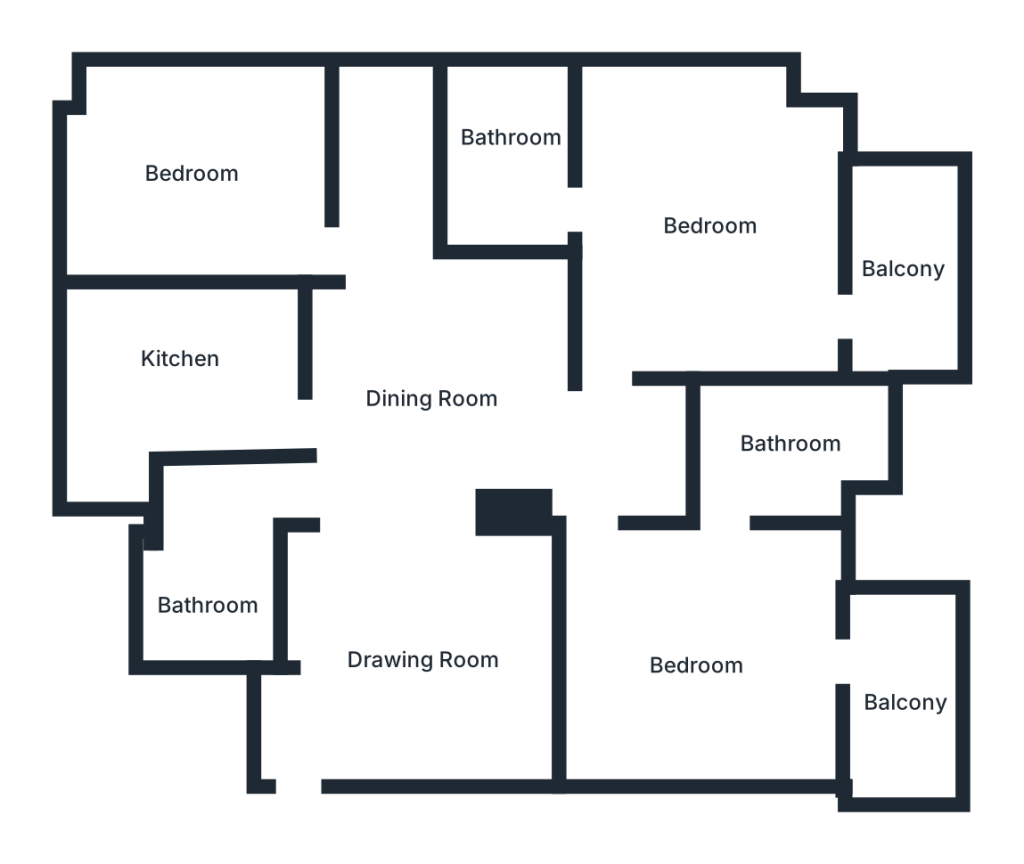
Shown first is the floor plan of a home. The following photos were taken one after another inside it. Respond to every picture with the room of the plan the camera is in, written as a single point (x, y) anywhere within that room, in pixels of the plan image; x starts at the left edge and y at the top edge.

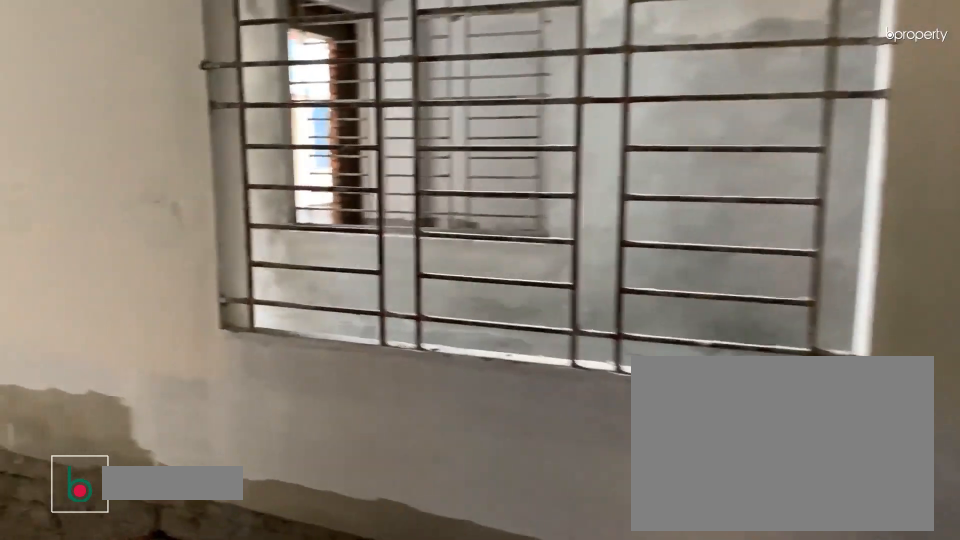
(713, 655)
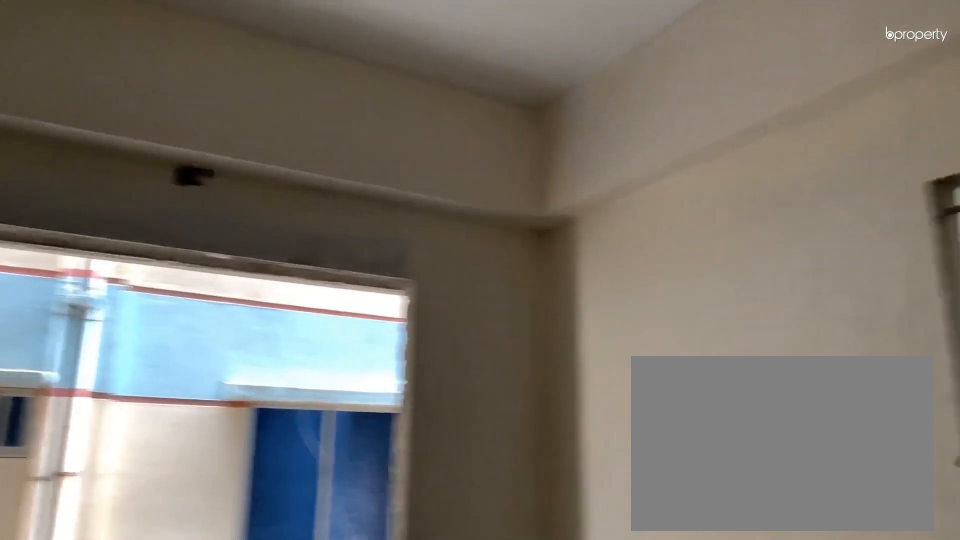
(713, 655)
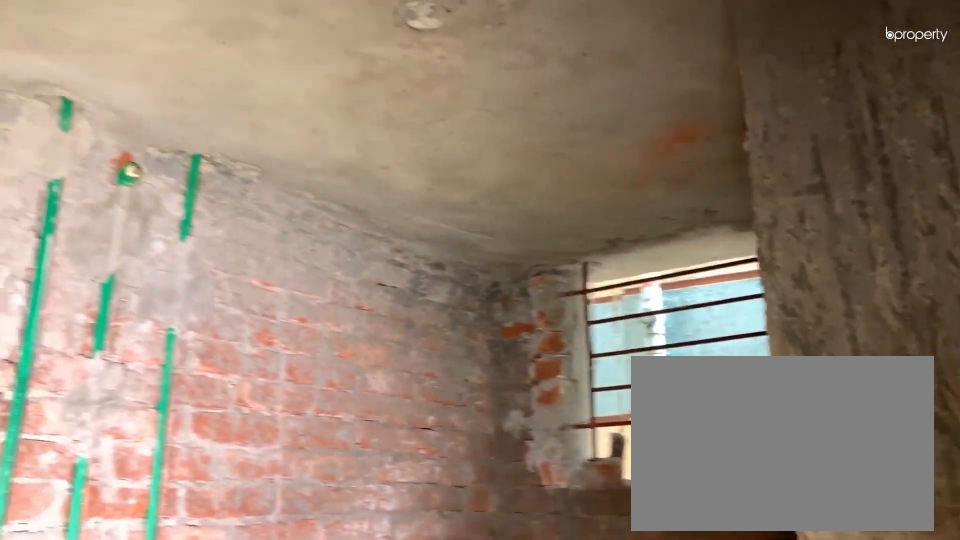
(775, 452)
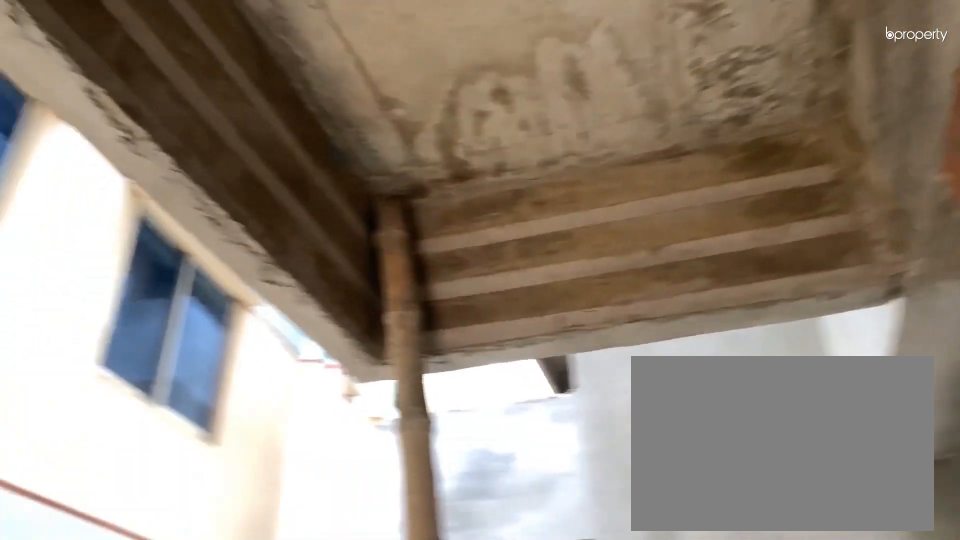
(906, 713)
